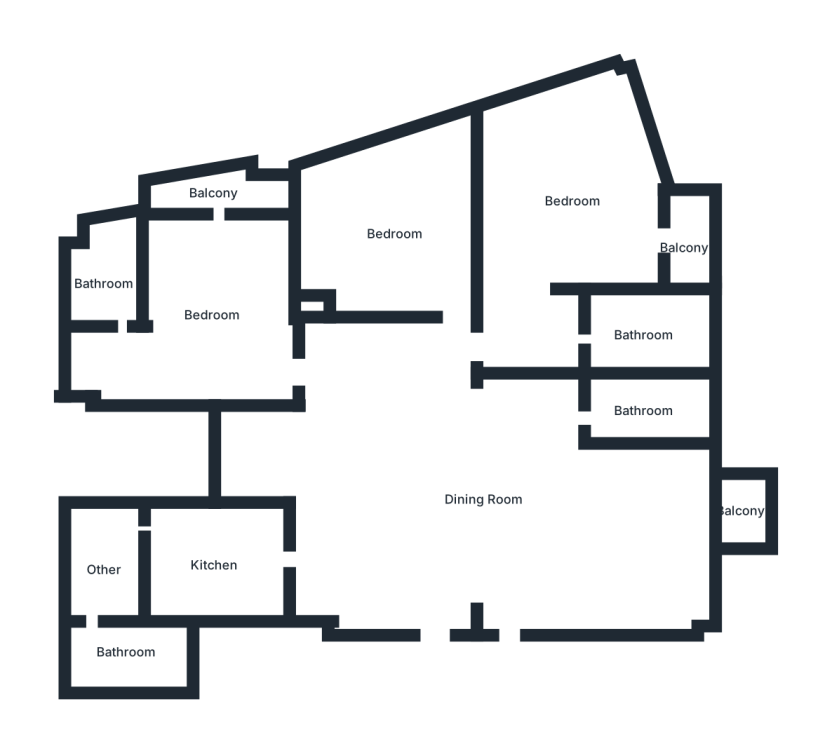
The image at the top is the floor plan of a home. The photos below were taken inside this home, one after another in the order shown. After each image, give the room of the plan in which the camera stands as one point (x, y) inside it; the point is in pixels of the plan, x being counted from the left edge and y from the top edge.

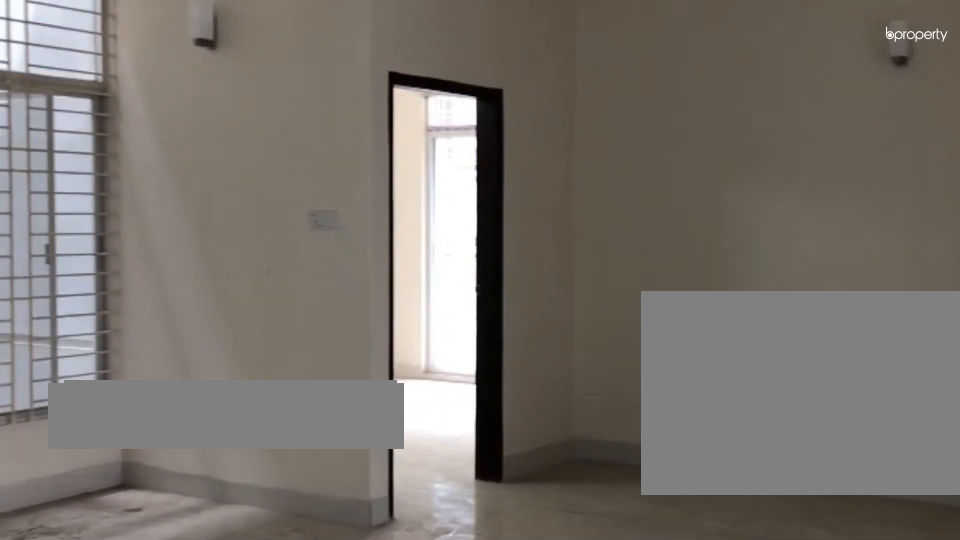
(481, 500)
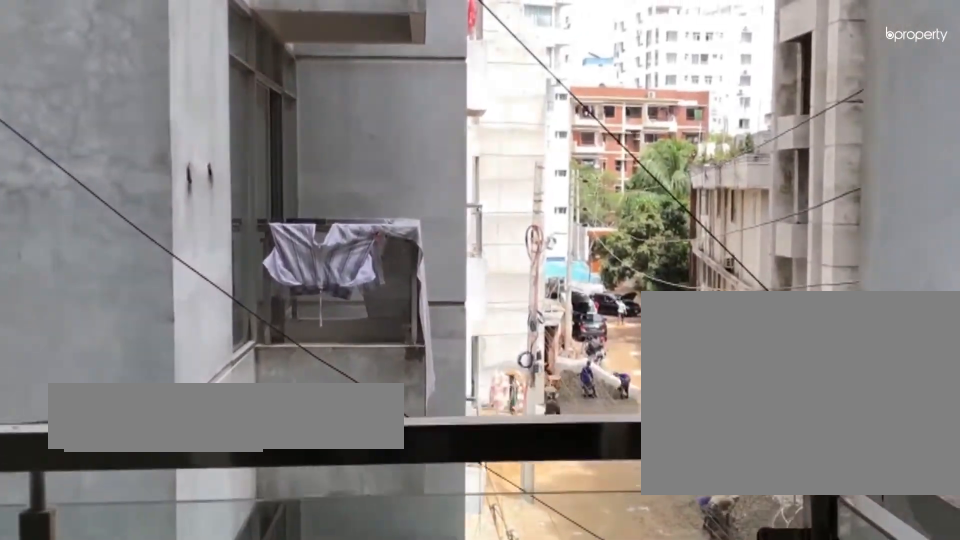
(739, 512)
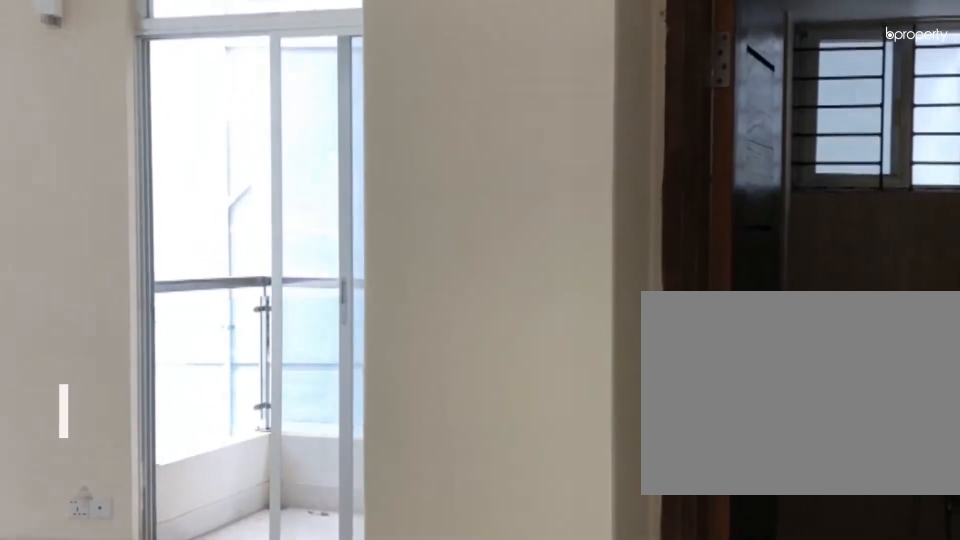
(514, 342)
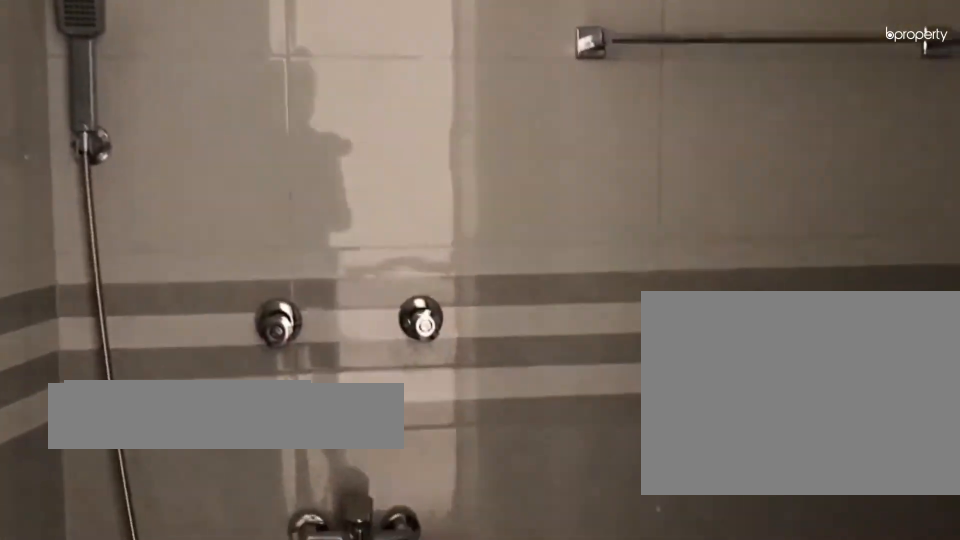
(105, 283)
